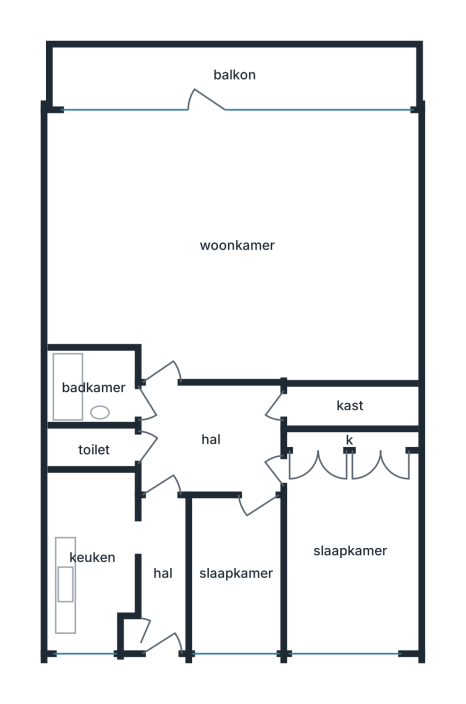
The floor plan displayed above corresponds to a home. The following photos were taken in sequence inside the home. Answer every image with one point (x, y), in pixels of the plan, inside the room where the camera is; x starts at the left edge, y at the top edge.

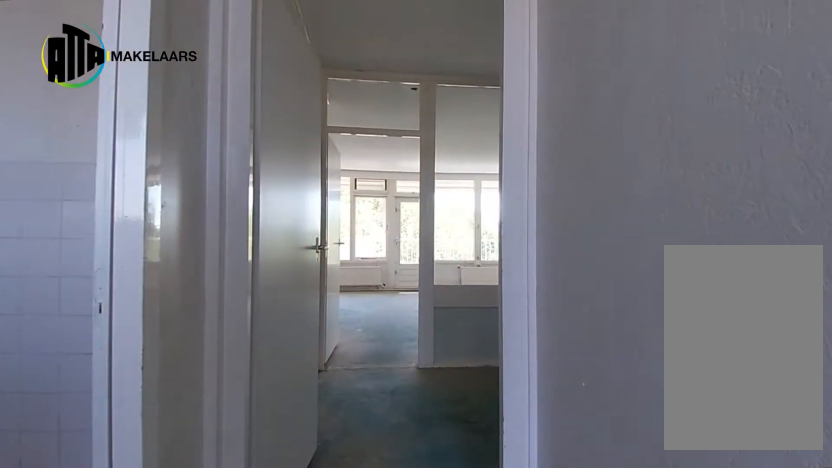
(162, 571)
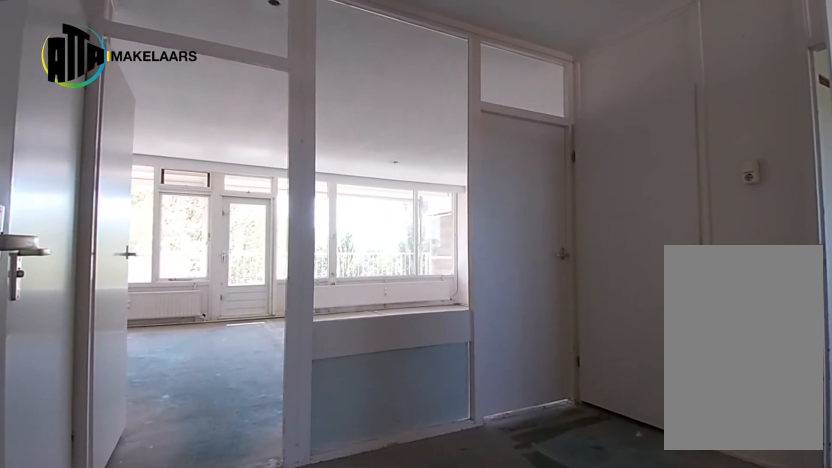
(211, 438)
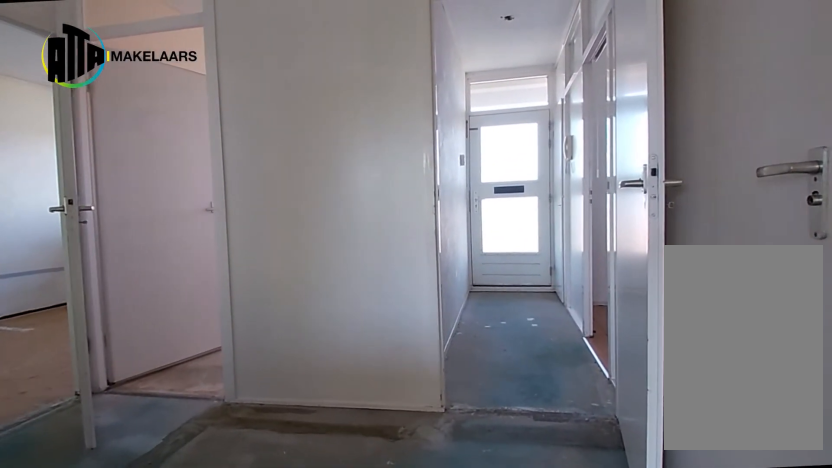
(211, 438)
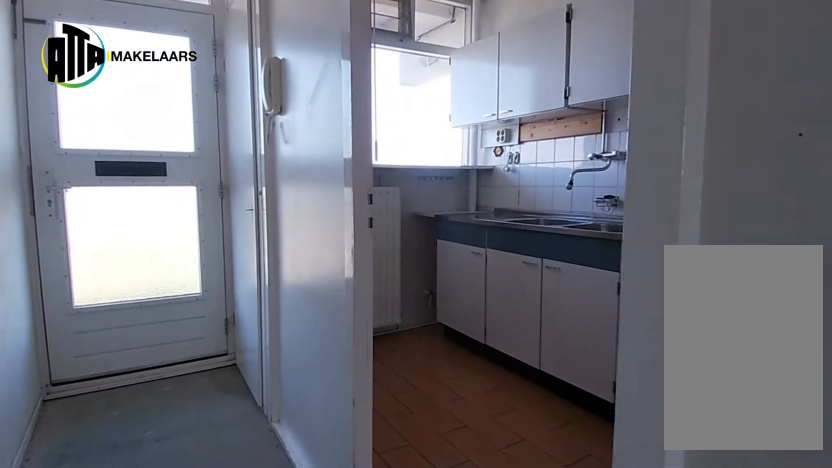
(163, 571)
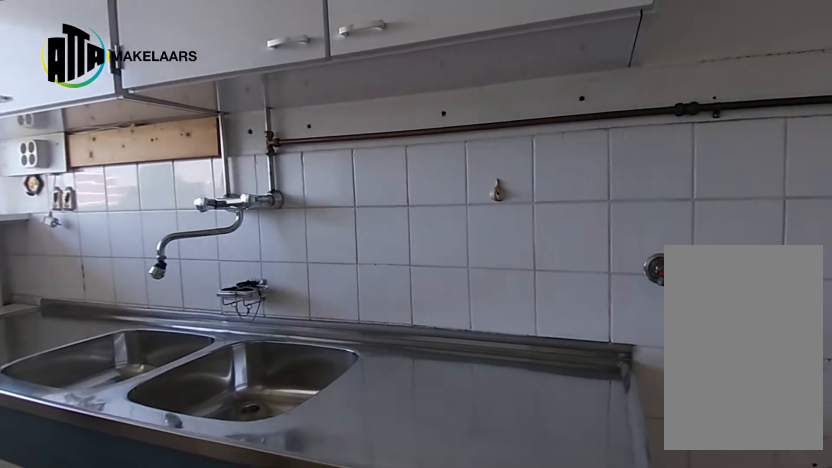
(92, 557)
